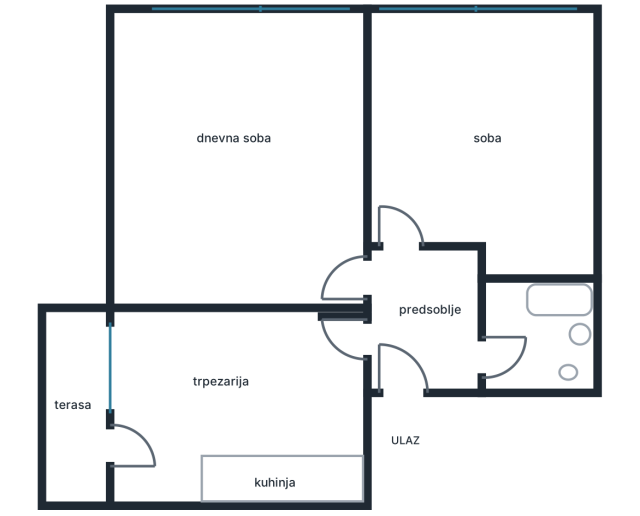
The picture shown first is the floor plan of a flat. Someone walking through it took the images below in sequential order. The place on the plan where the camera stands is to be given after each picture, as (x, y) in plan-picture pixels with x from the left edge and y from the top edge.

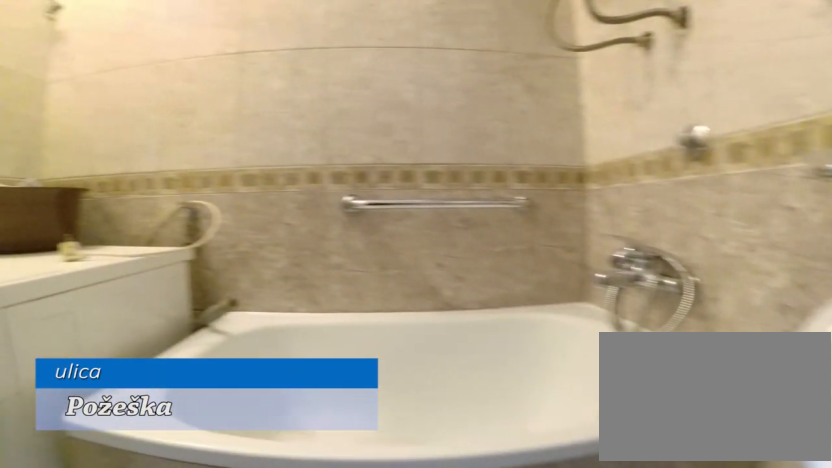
(534, 375)
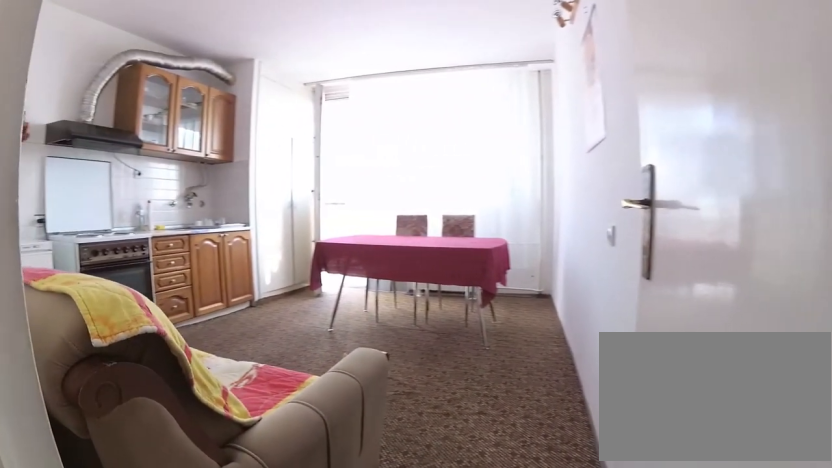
(397, 355)
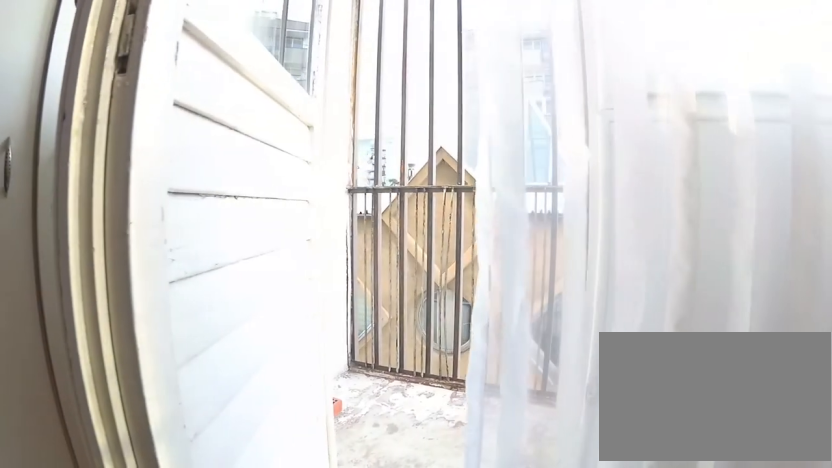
(163, 453)
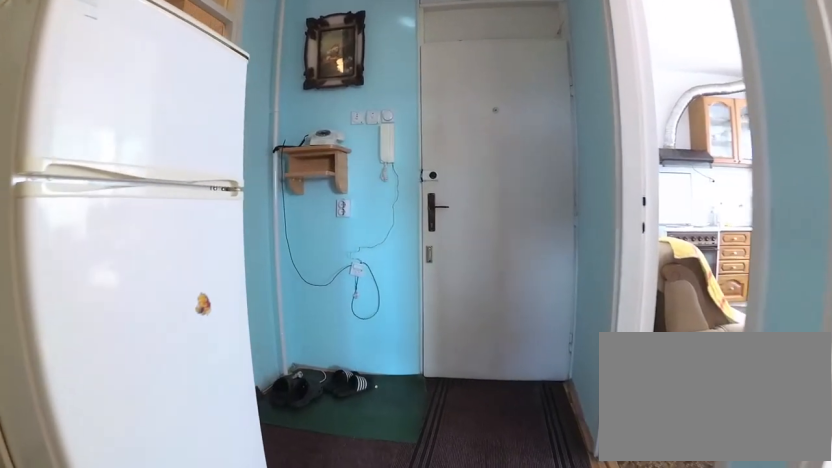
(424, 274)
